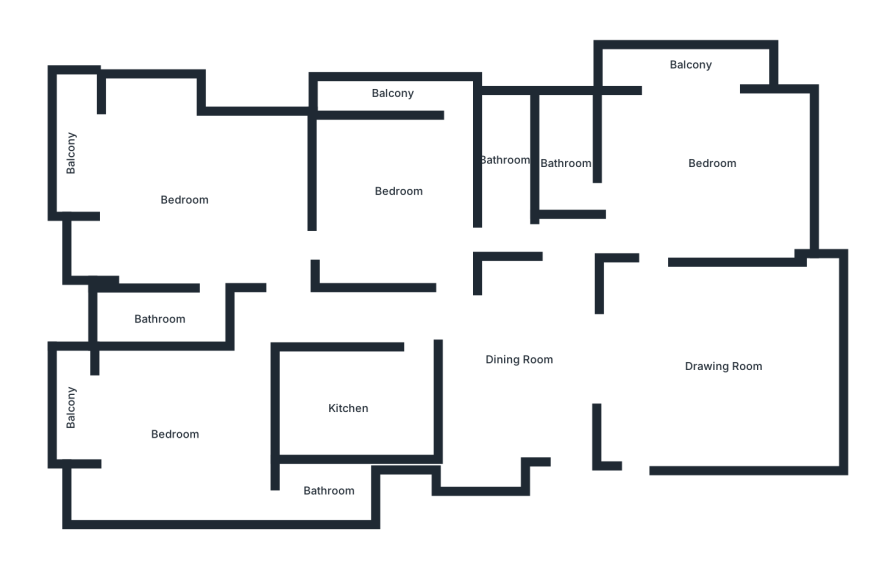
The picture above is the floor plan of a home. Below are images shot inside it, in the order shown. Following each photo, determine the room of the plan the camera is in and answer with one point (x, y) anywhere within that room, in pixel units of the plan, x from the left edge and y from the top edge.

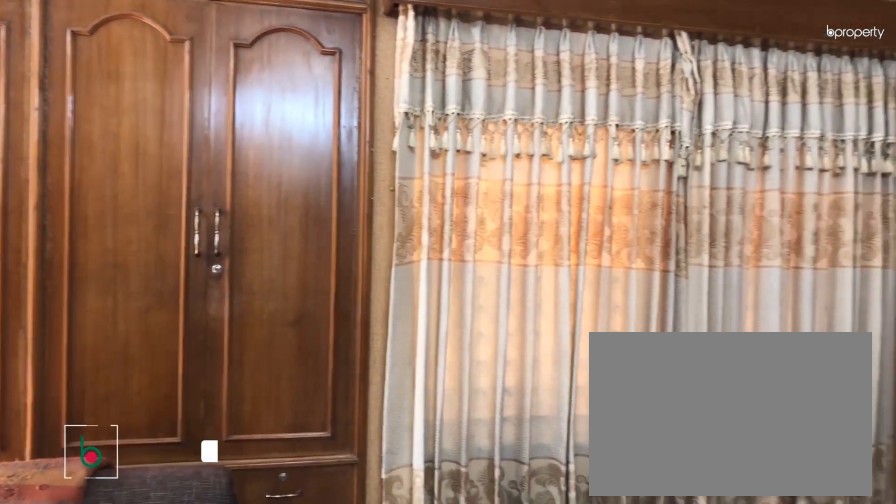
(187, 205)
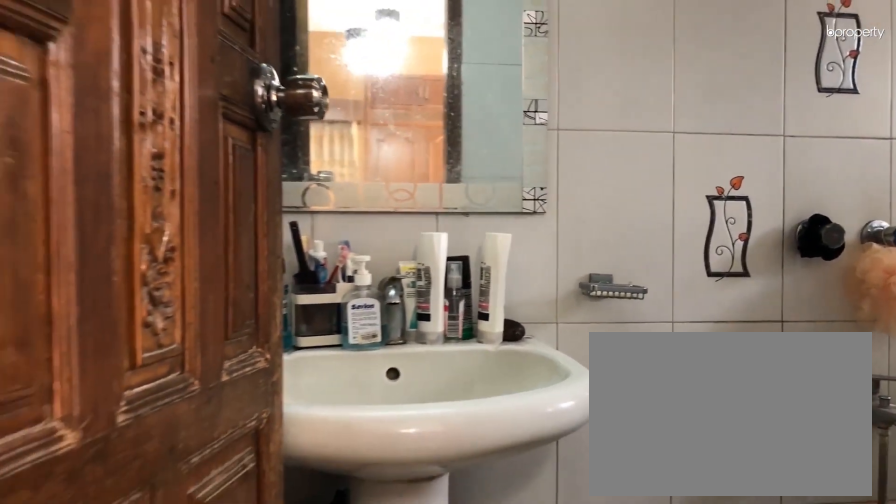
(162, 318)
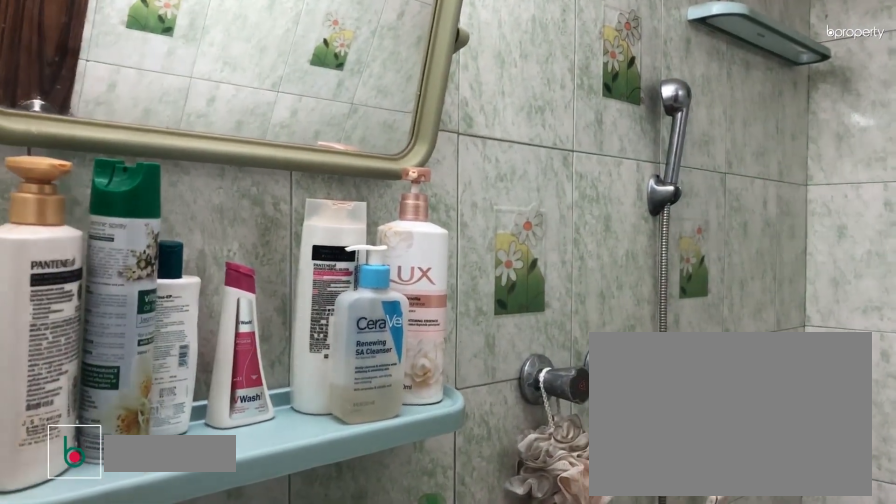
(328, 490)
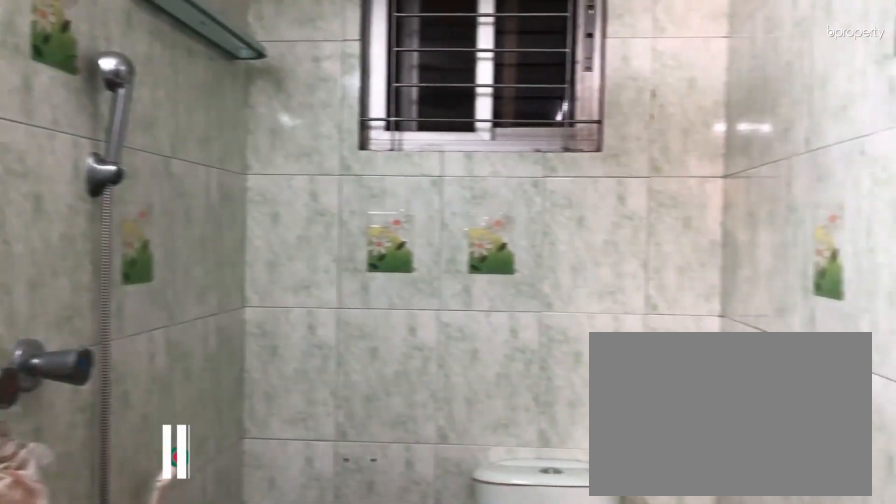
(328, 490)
